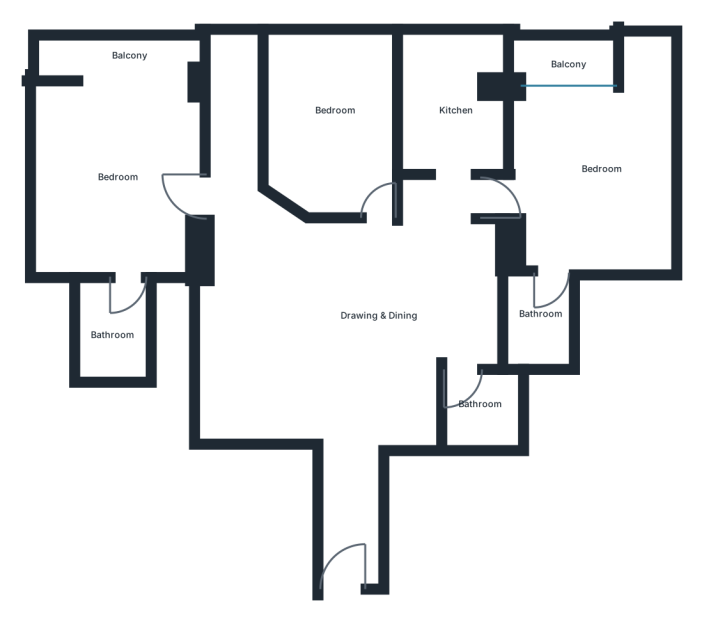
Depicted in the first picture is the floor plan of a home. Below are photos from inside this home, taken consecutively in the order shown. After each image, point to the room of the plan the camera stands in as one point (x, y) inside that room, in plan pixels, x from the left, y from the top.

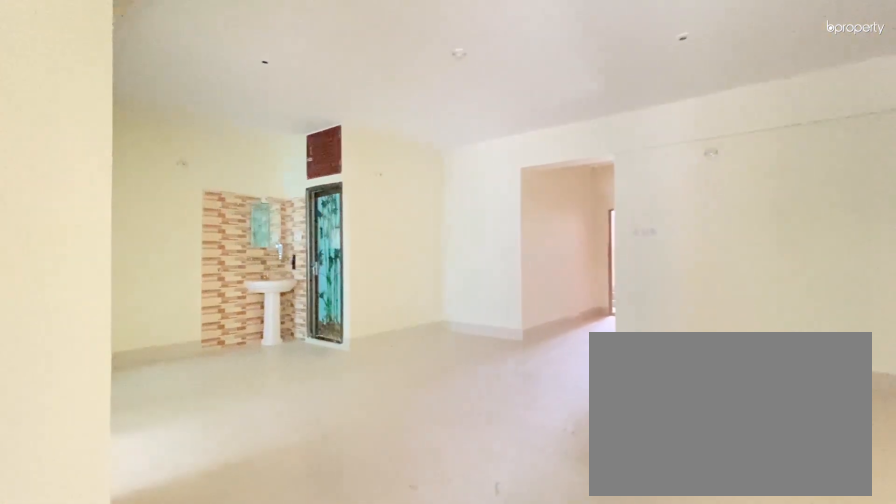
(324, 289)
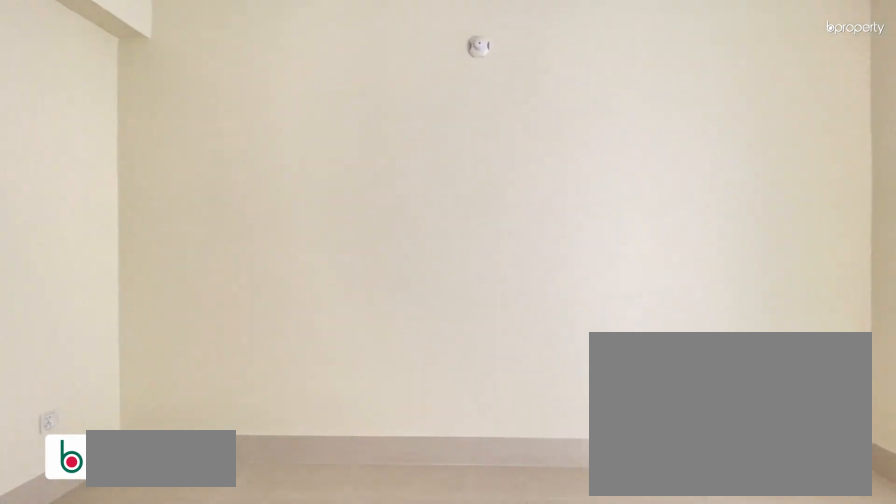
(107, 176)
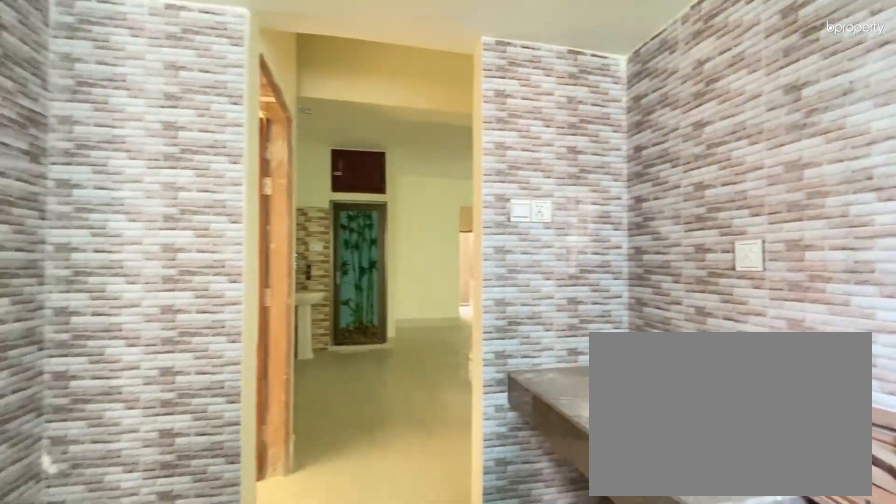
(458, 100)
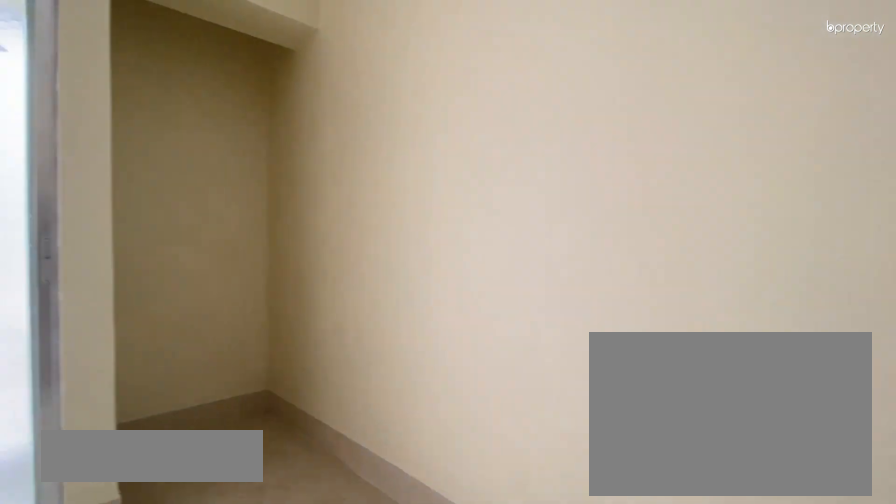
(596, 162)
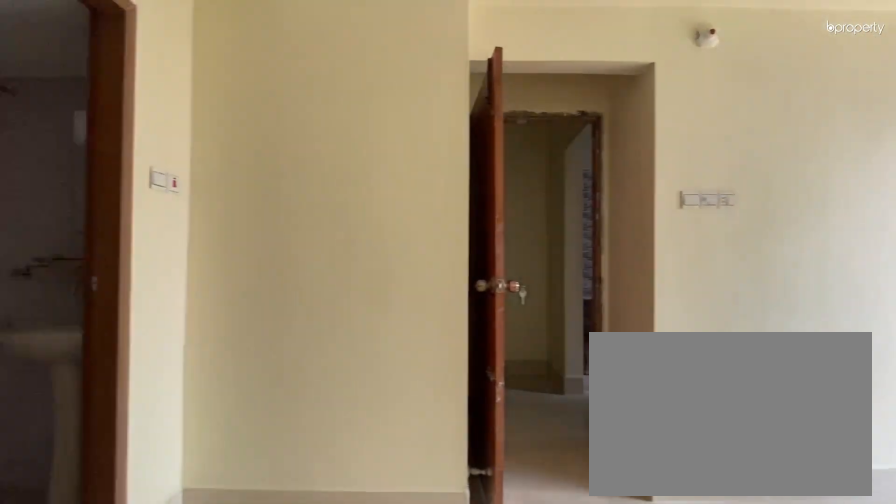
(596, 162)
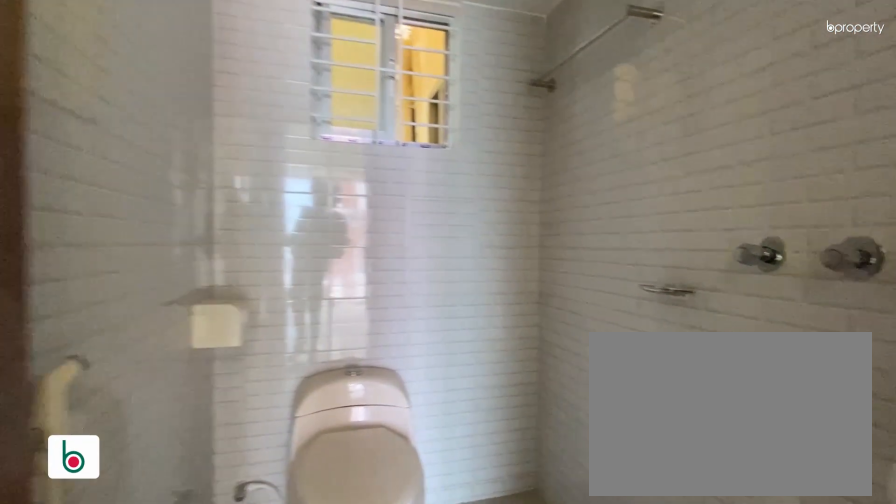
(538, 321)
